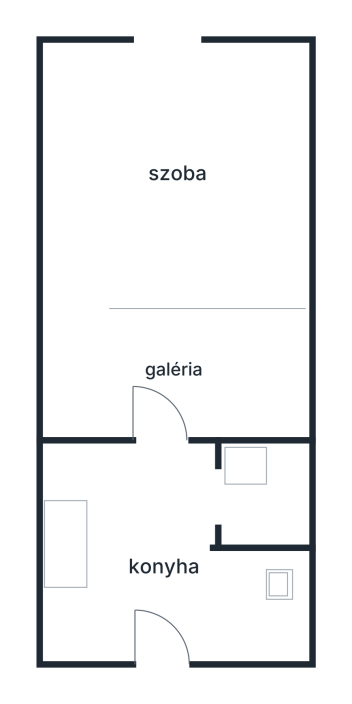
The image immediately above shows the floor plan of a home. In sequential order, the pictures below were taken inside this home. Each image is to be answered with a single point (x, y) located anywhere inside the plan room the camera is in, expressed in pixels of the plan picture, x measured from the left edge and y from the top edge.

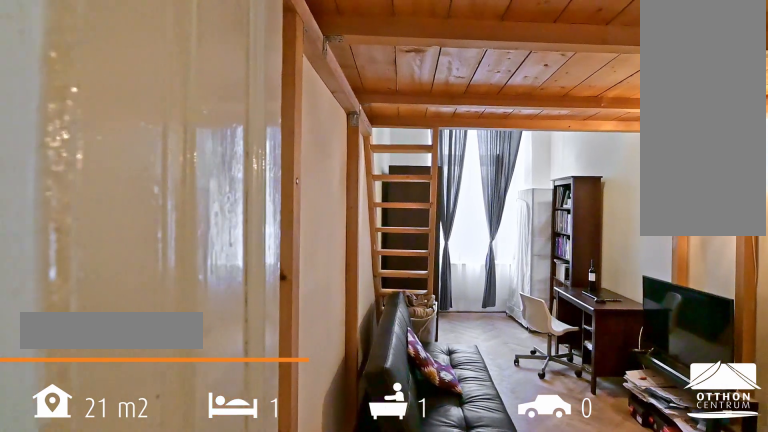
(181, 180)
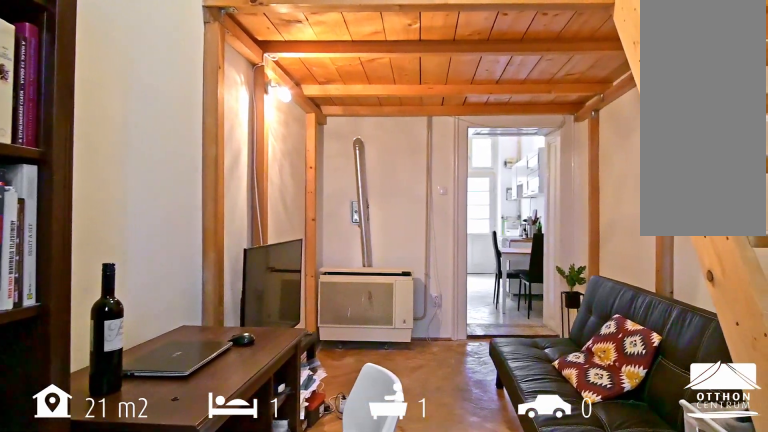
(181, 180)
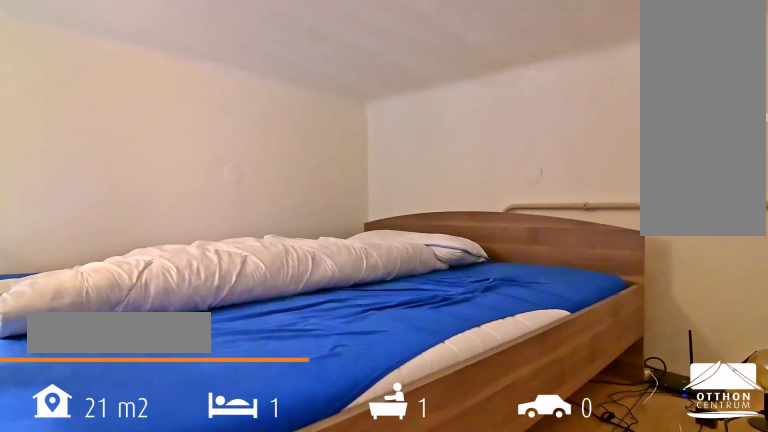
(174, 365)
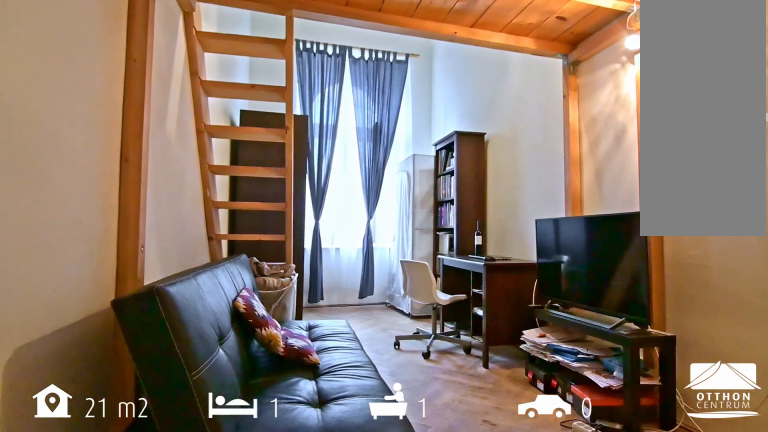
(181, 180)
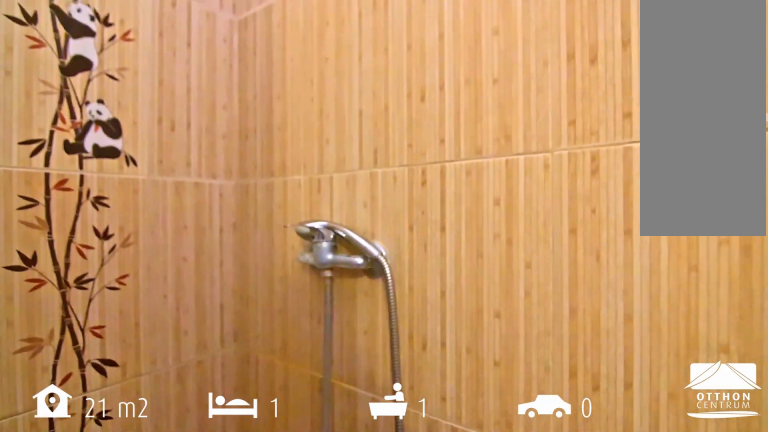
(271, 496)
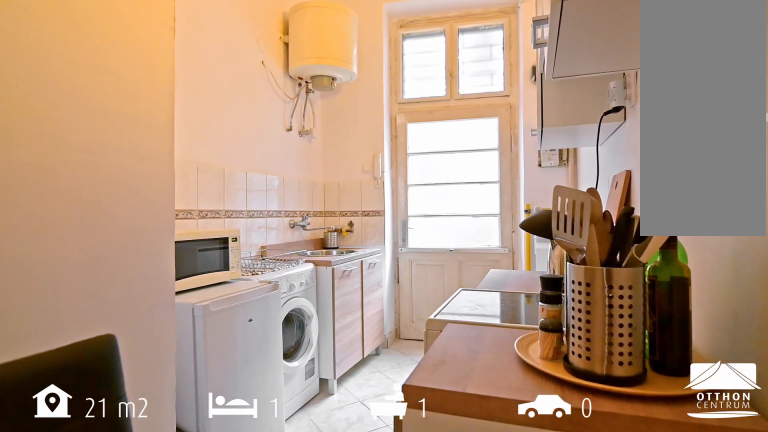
(153, 569)
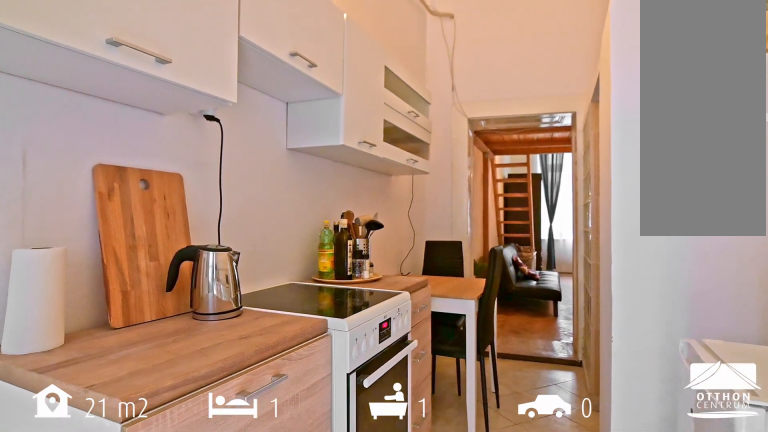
(153, 570)
